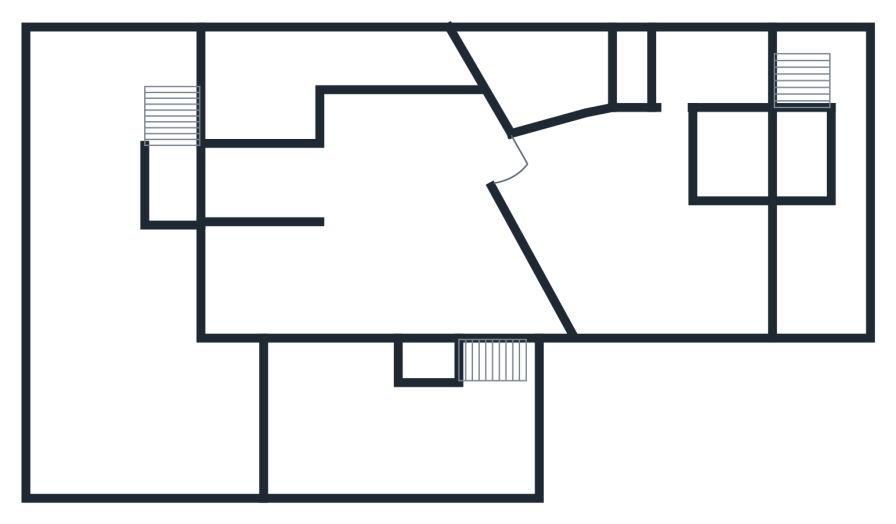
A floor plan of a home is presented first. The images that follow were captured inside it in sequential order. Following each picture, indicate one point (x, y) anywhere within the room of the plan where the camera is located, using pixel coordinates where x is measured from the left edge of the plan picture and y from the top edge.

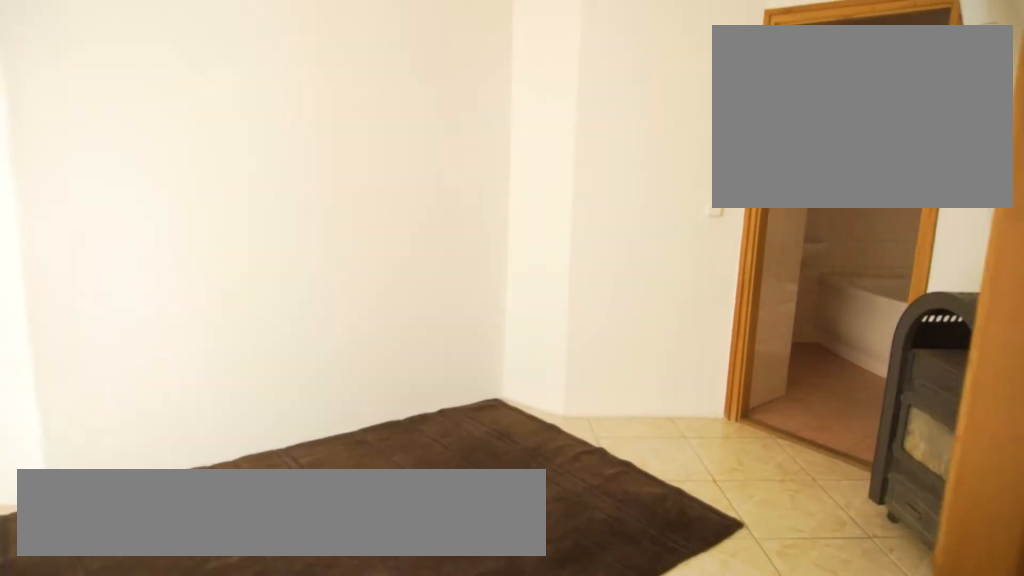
(612, 242)
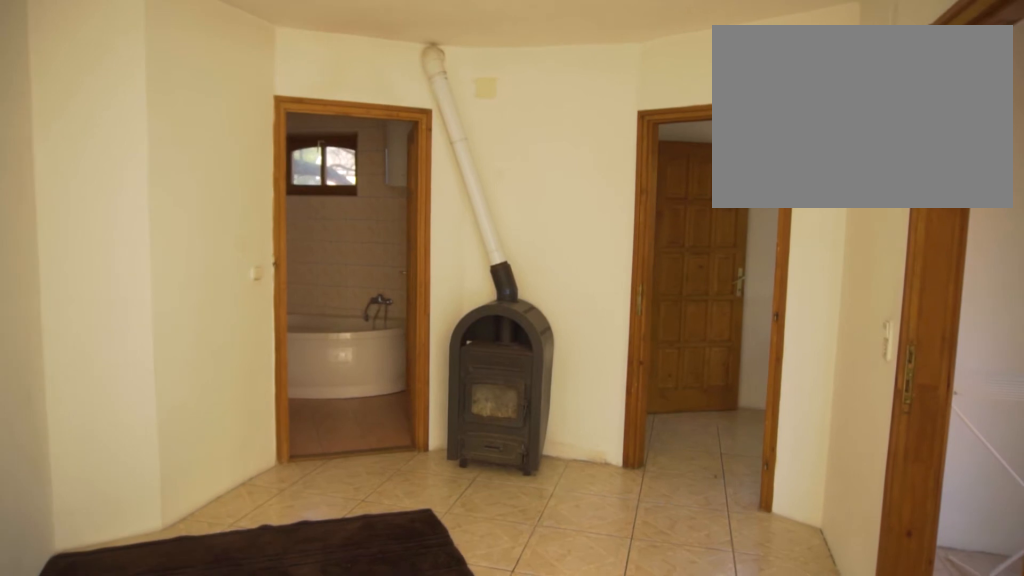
(611, 241)
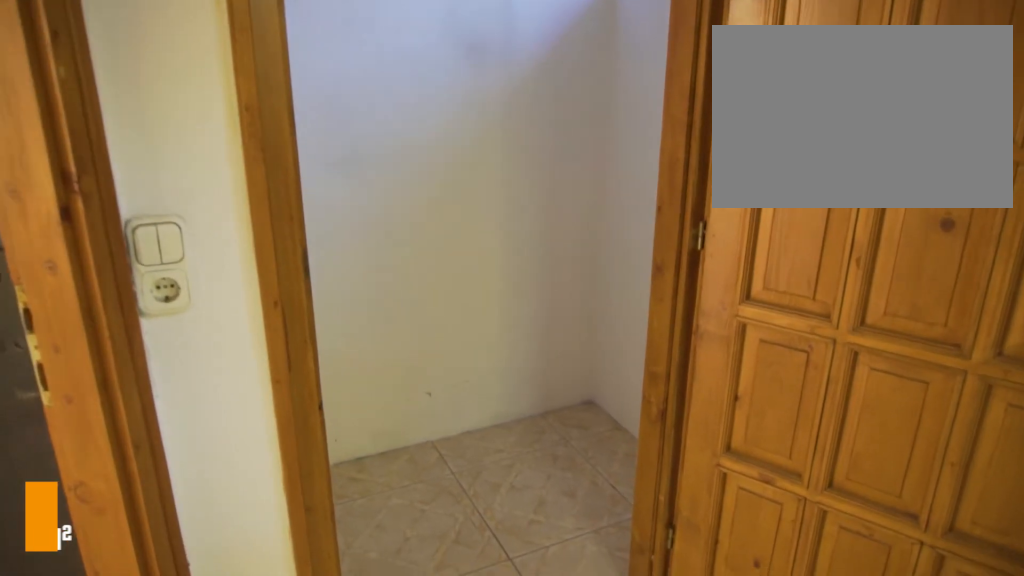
(708, 65)
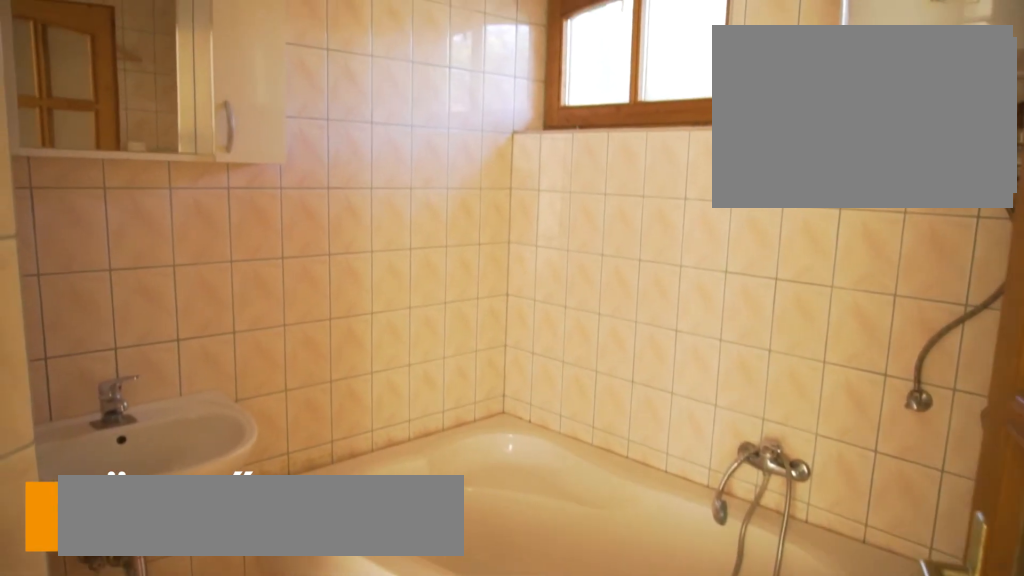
(548, 73)
